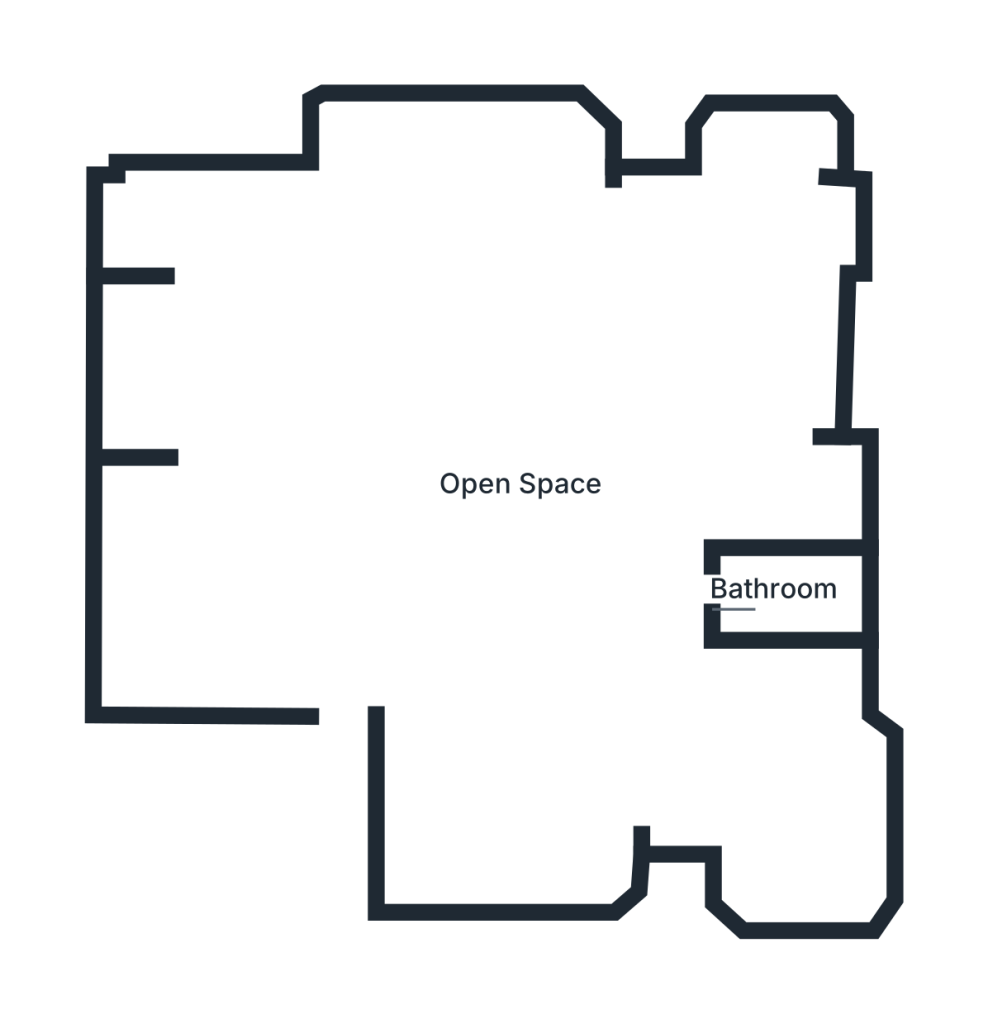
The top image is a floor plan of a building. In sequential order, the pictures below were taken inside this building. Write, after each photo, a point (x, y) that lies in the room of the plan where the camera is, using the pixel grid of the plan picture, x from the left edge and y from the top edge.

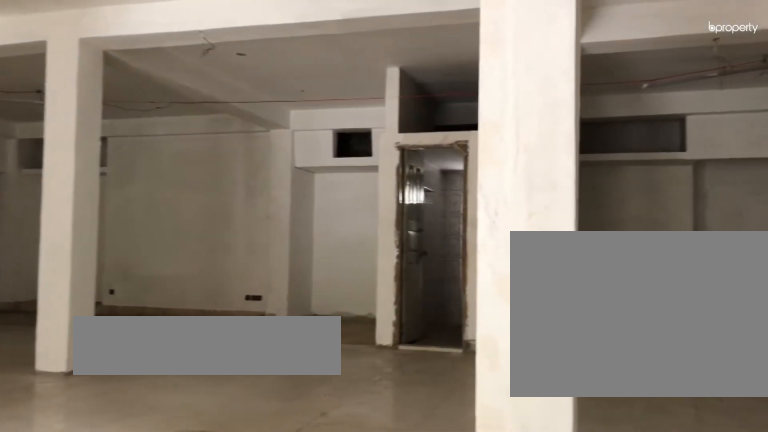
(371, 605)
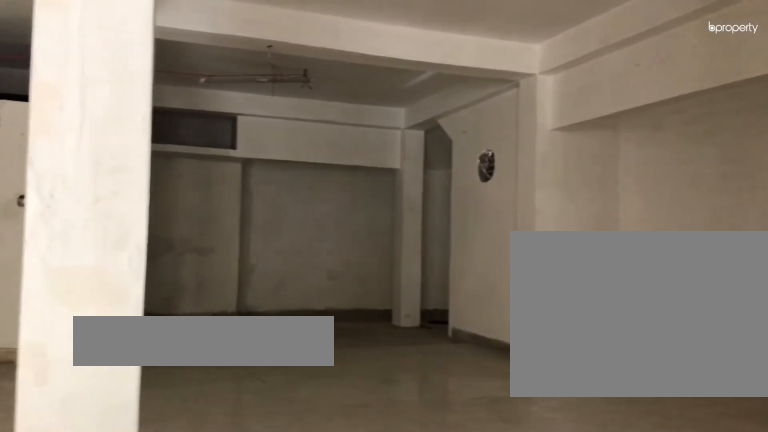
(371, 605)
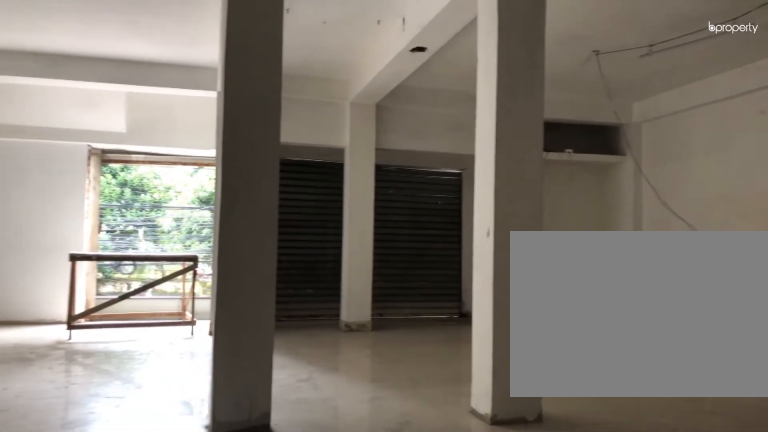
(621, 614)
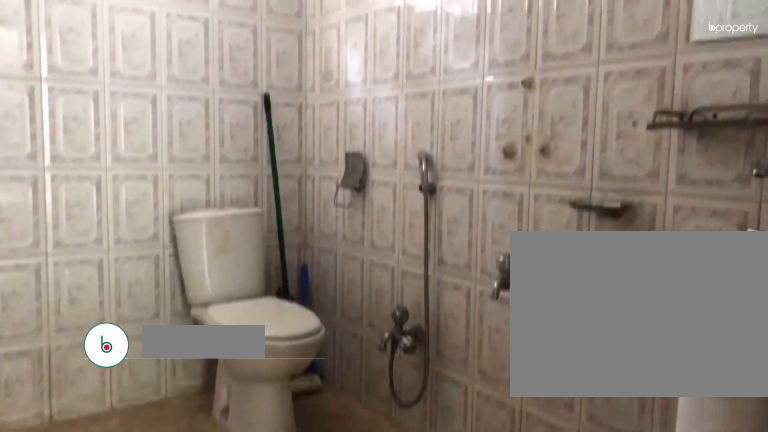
(787, 593)
